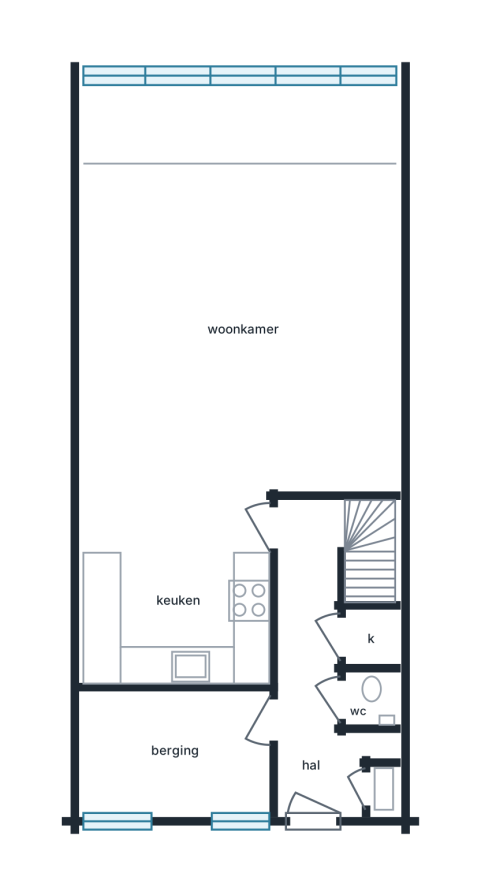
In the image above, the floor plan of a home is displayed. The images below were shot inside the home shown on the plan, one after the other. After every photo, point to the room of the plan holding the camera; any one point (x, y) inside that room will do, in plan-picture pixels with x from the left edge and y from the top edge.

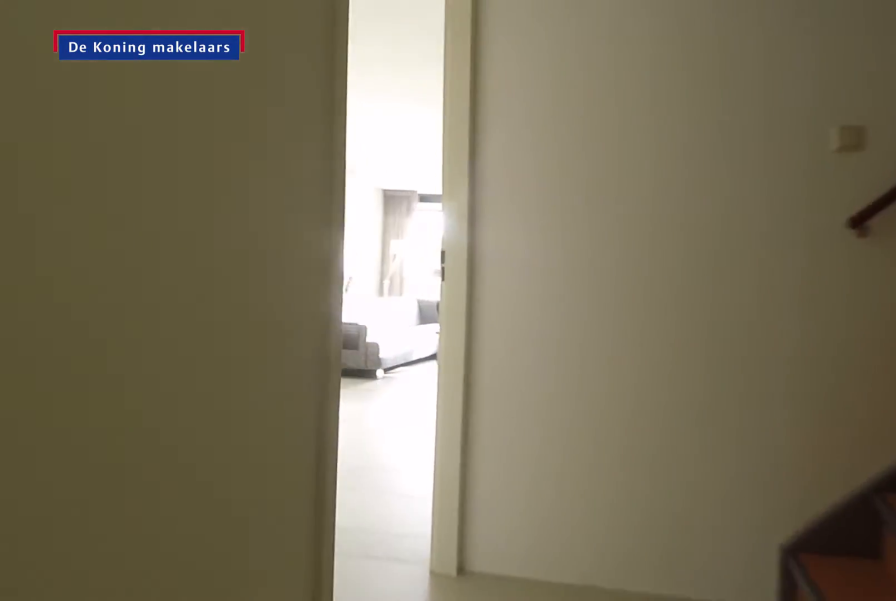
(315, 670)
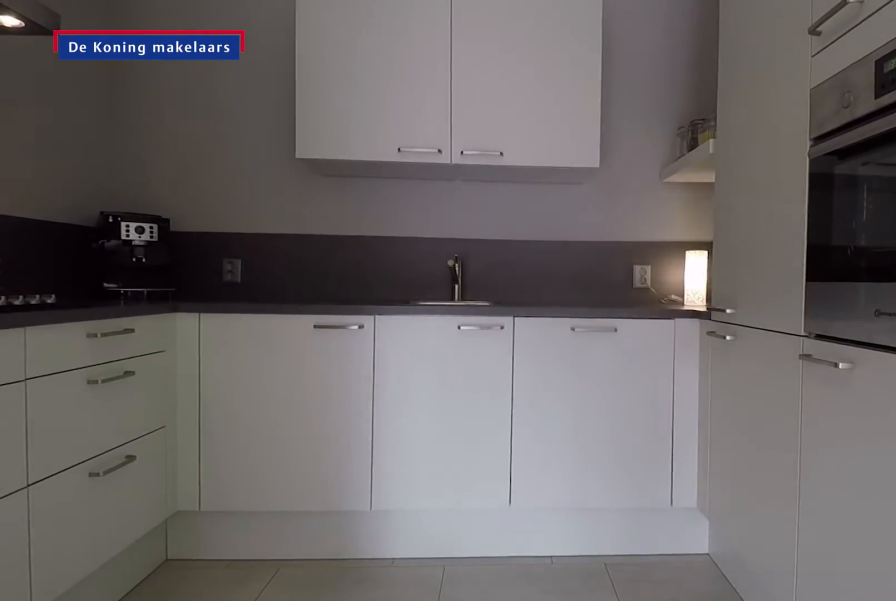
(176, 590)
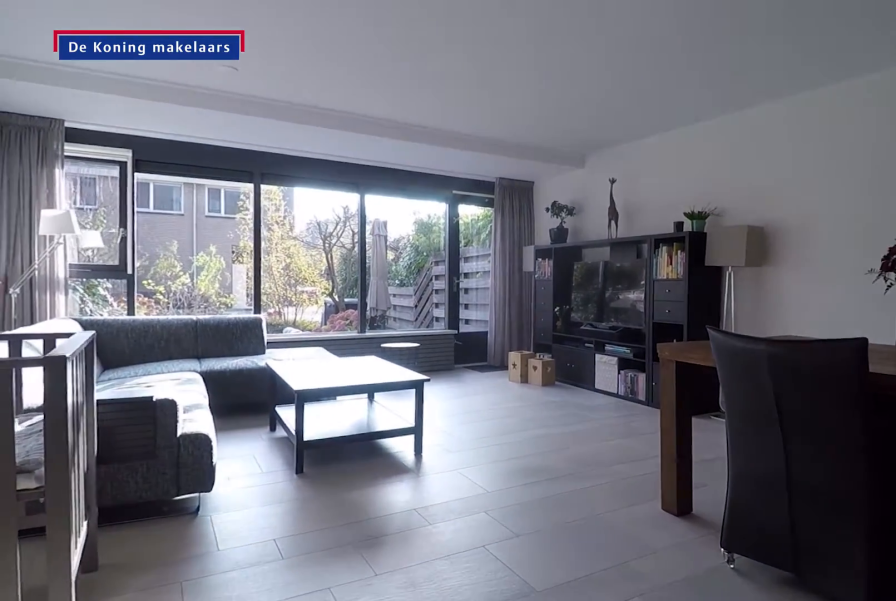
(264, 244)
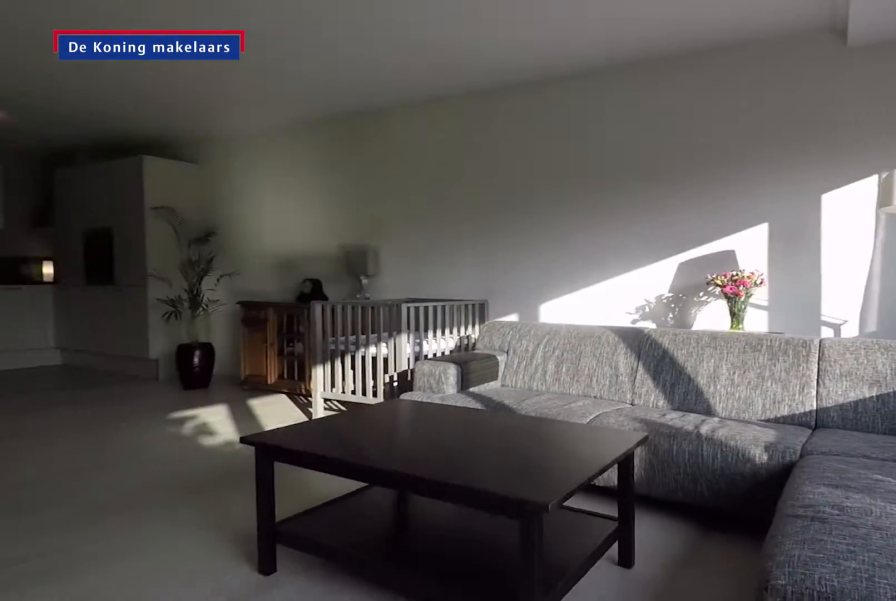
(264, 244)
